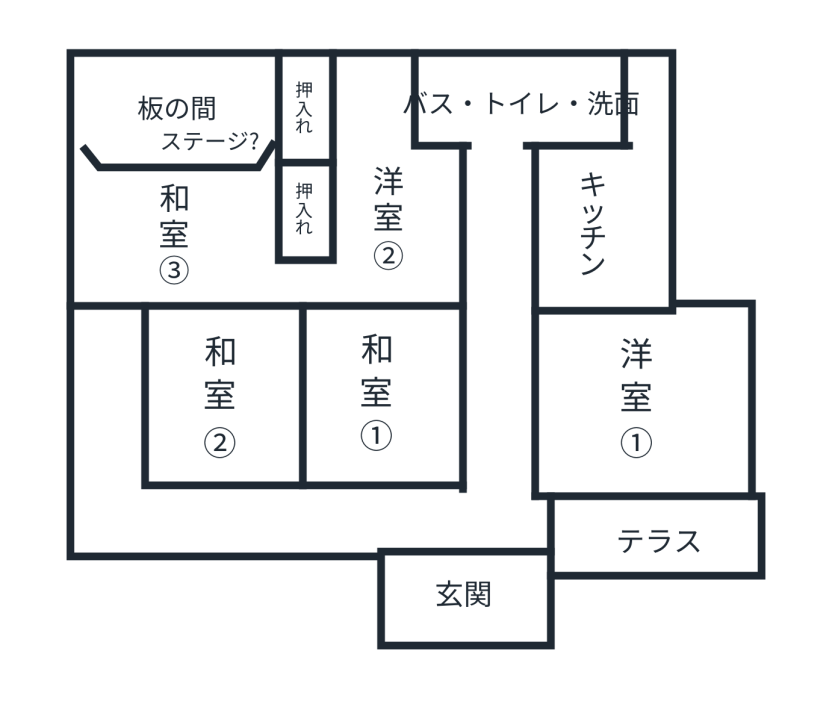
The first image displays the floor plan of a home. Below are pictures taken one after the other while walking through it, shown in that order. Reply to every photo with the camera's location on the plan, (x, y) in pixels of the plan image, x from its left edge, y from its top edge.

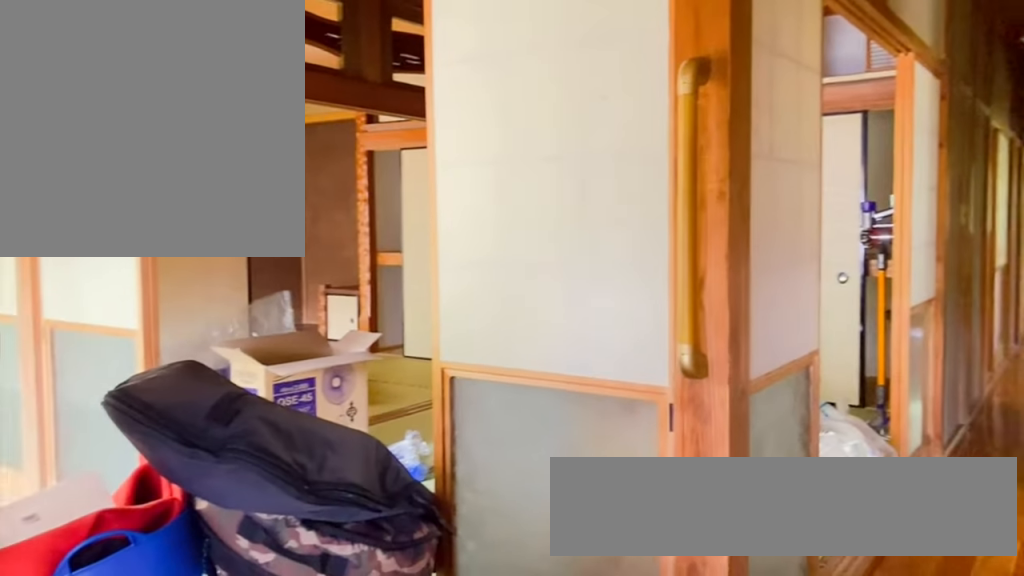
(474, 506)
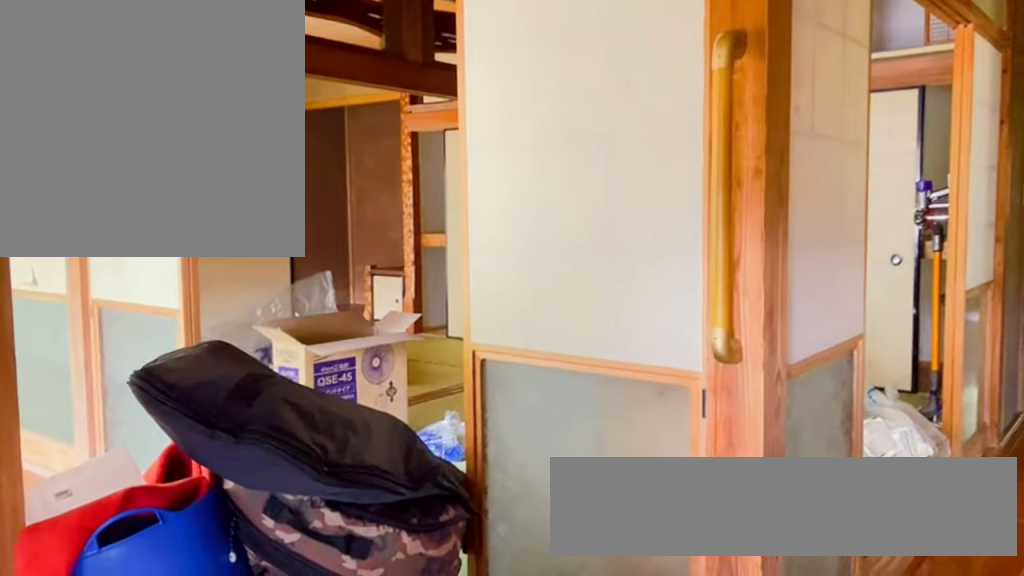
(474, 503)
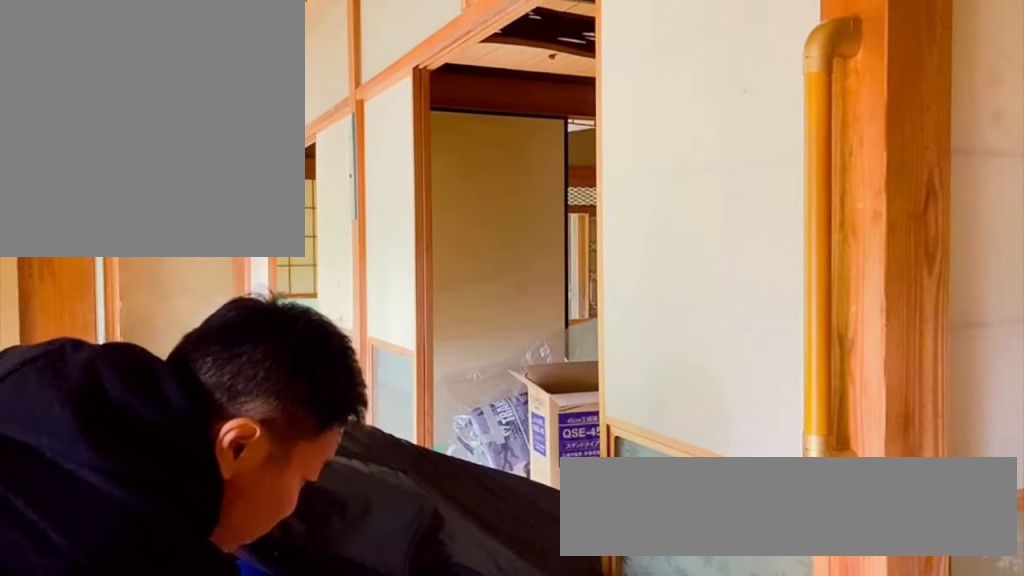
(472, 479)
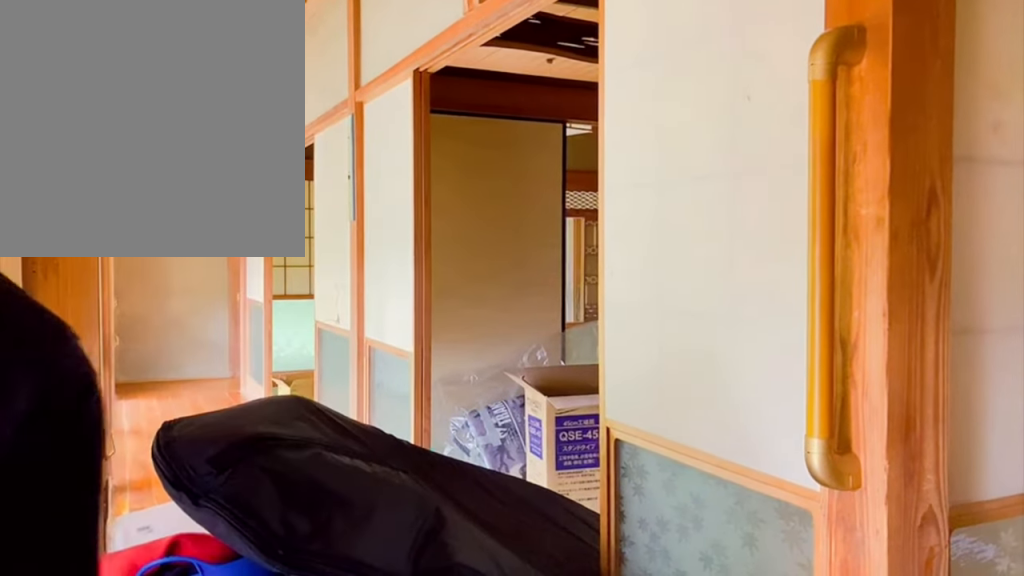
(474, 472)
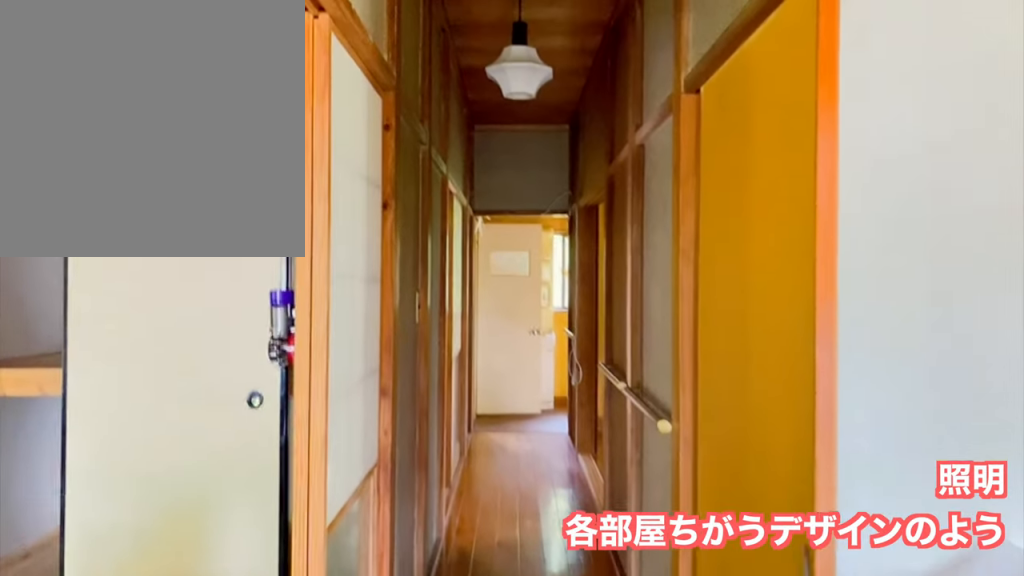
(490, 407)
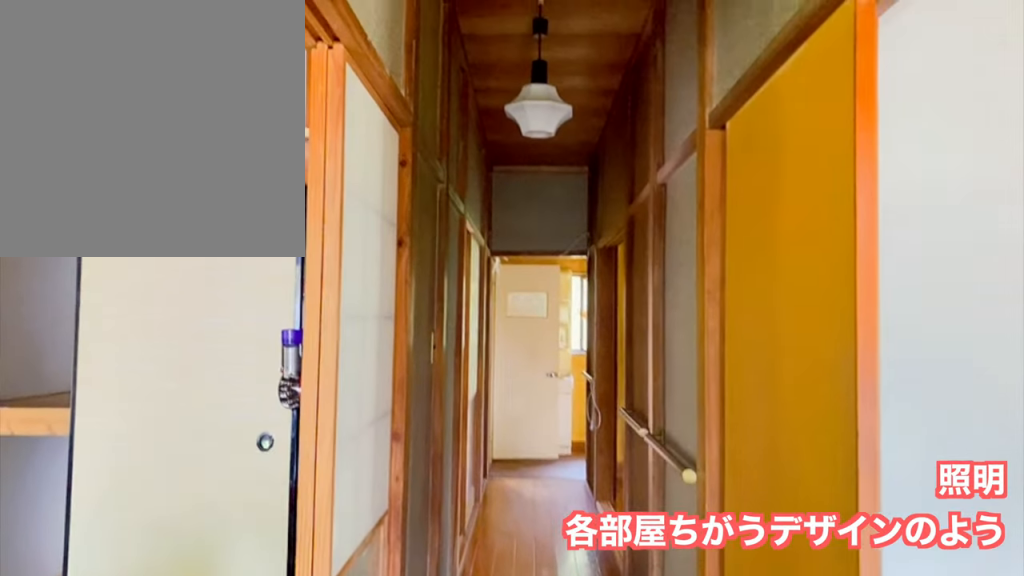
(491, 407)
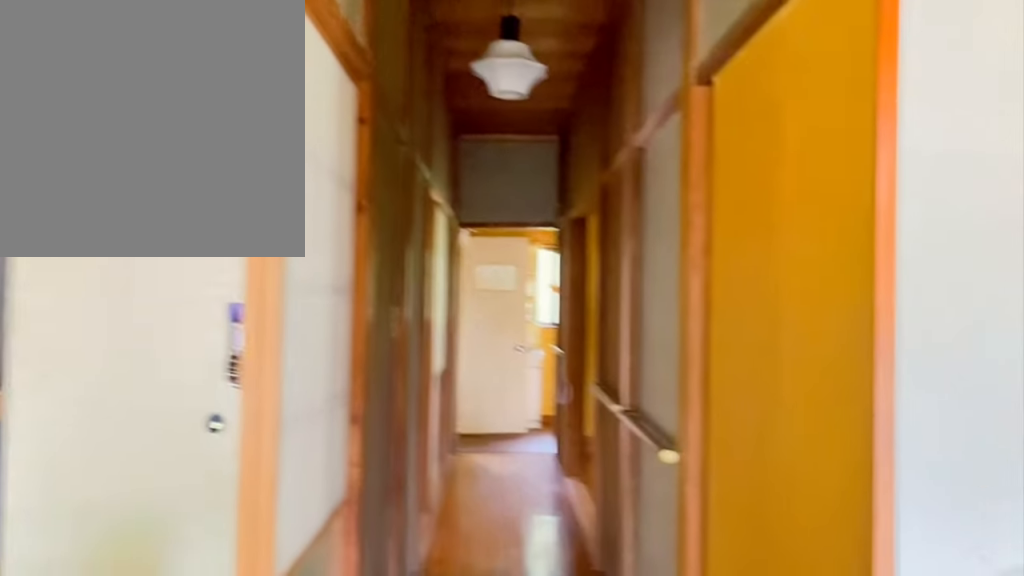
(515, 397)
